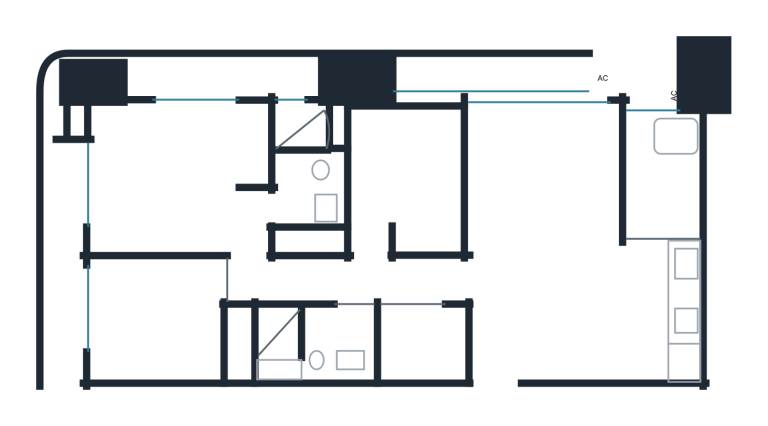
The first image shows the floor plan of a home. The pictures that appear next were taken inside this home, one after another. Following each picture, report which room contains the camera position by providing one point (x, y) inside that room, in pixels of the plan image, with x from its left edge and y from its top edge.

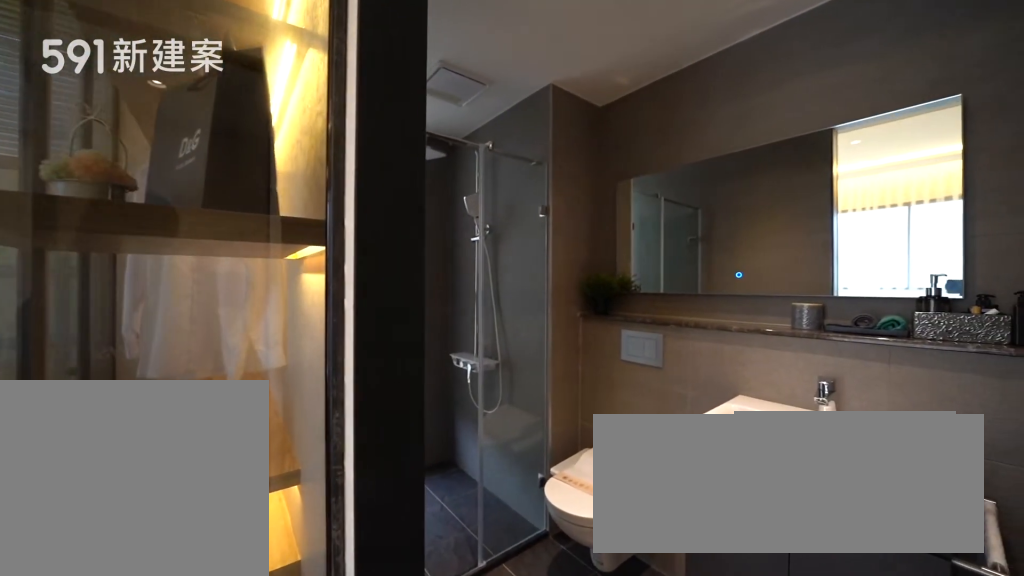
(315, 158)
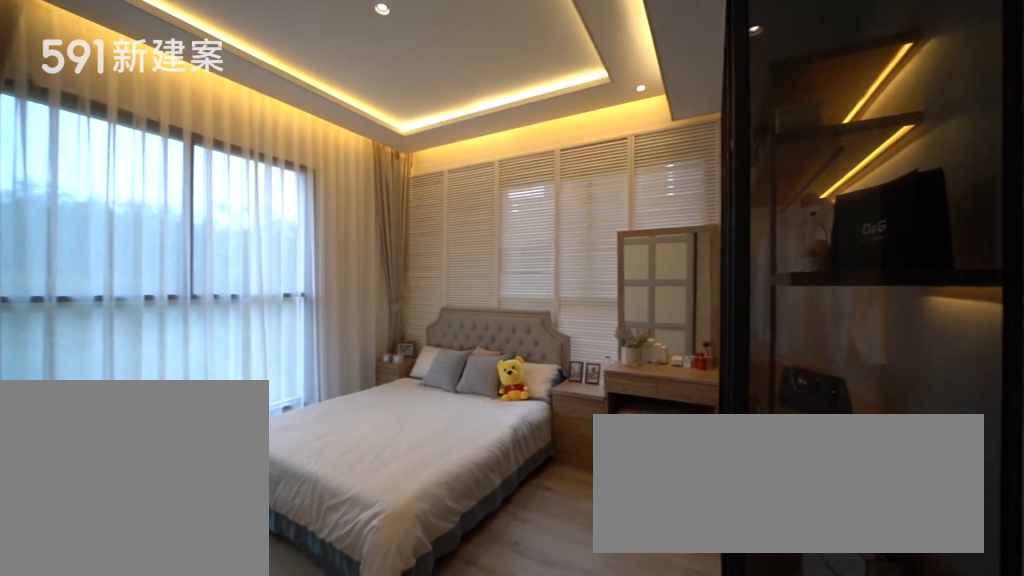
(177, 174)
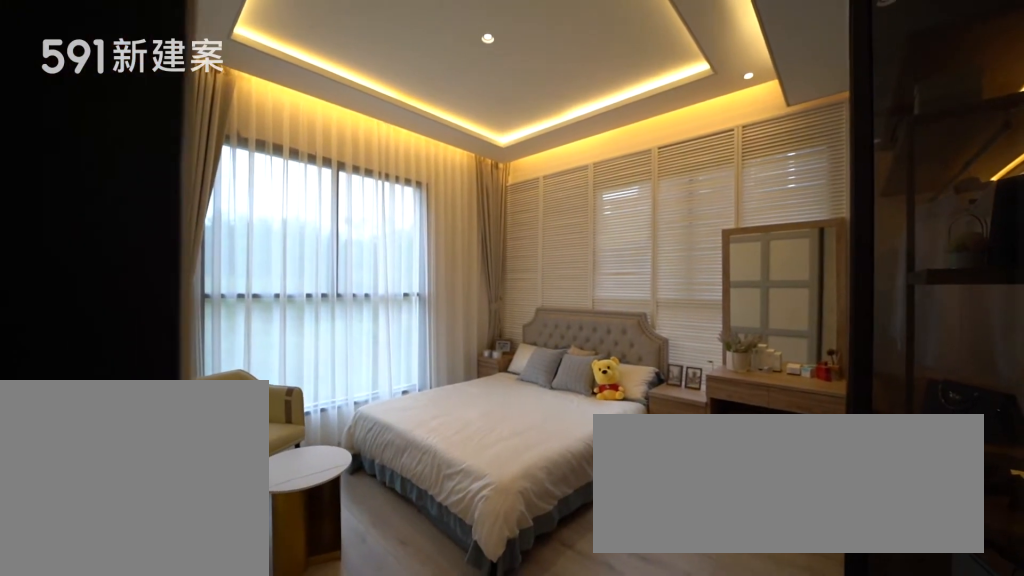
(177, 174)
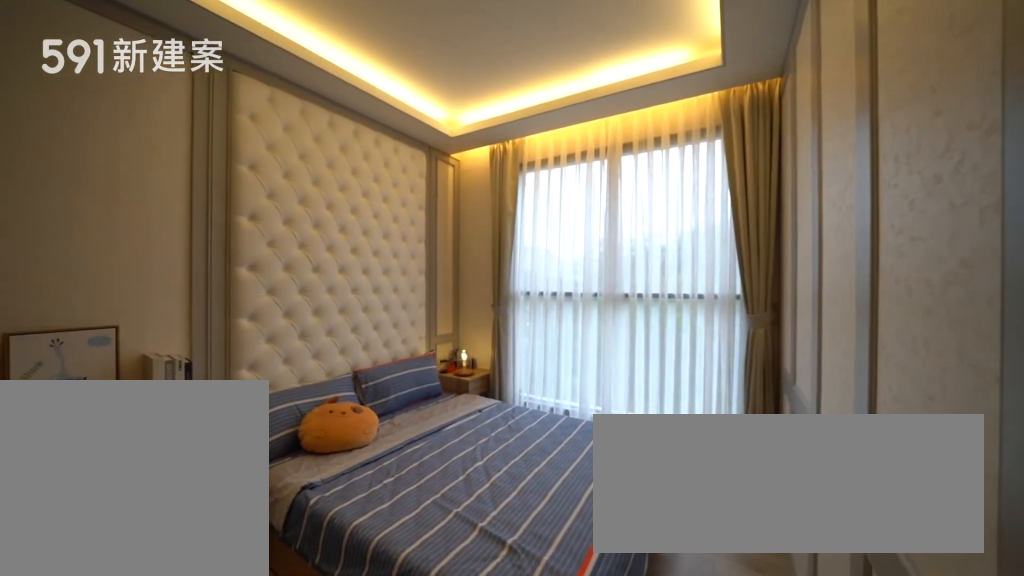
(163, 322)
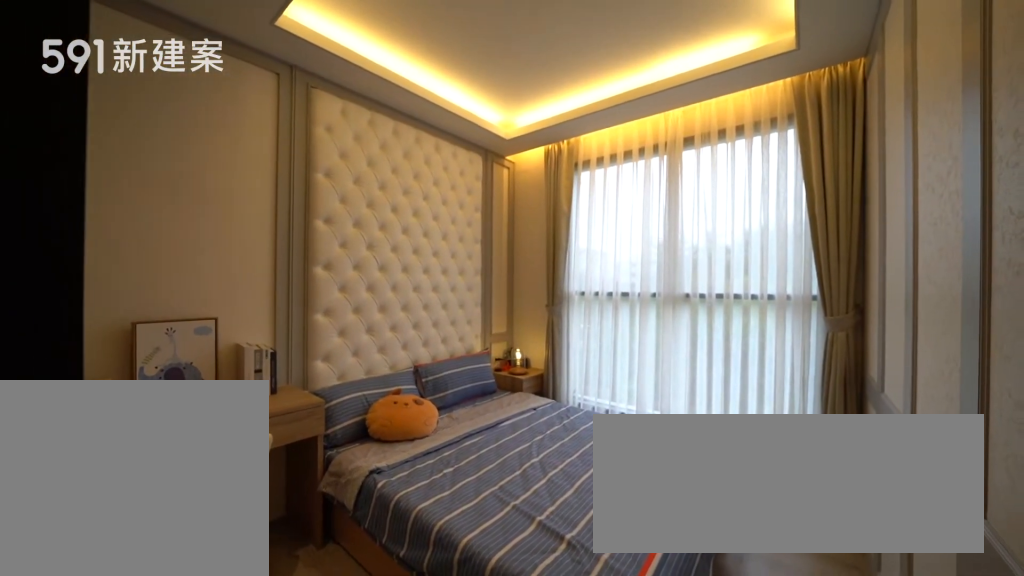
(163, 322)
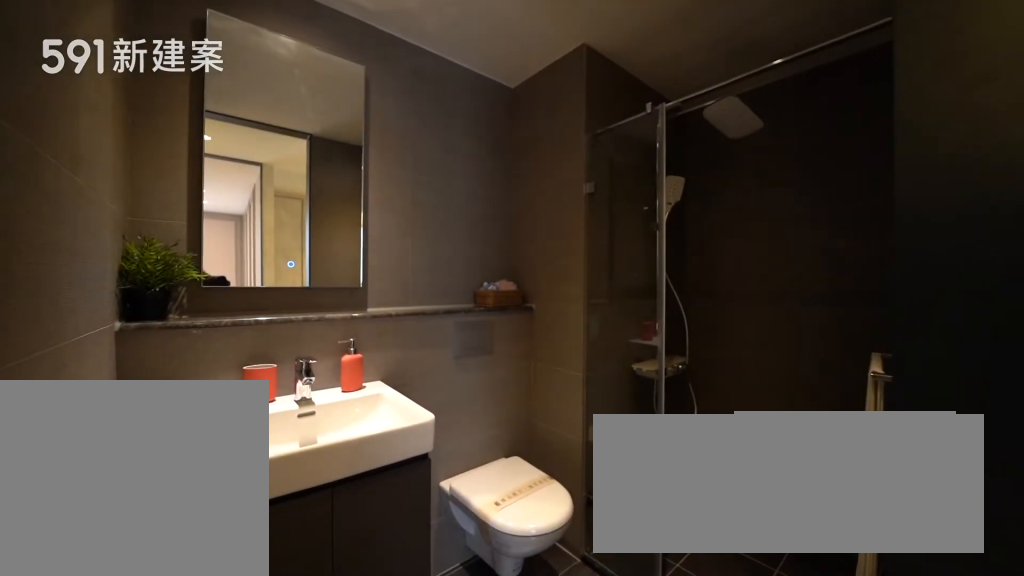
(309, 344)
